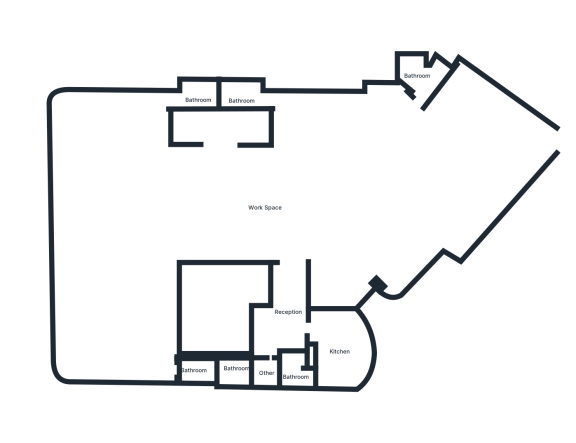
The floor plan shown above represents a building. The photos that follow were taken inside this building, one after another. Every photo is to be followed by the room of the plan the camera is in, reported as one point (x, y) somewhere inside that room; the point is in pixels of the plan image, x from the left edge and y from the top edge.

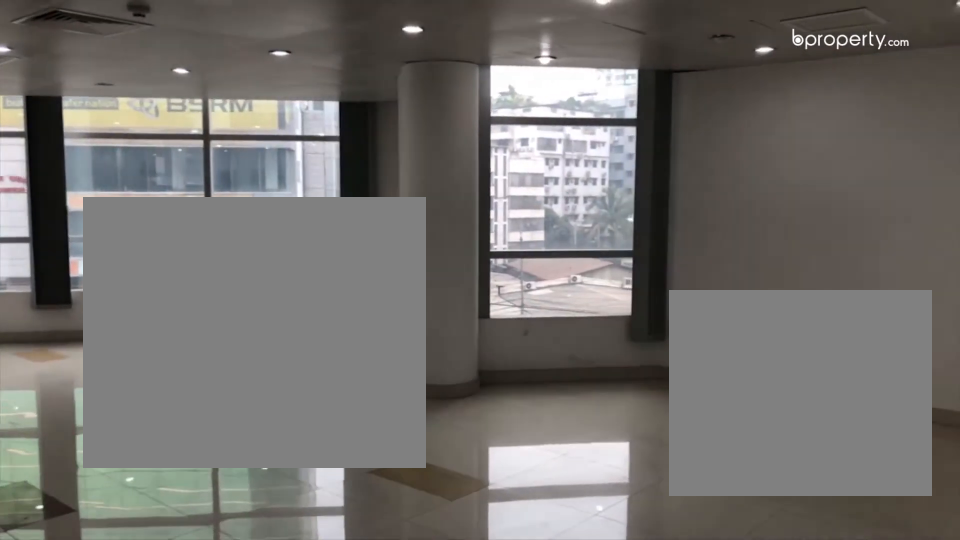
(264, 208)
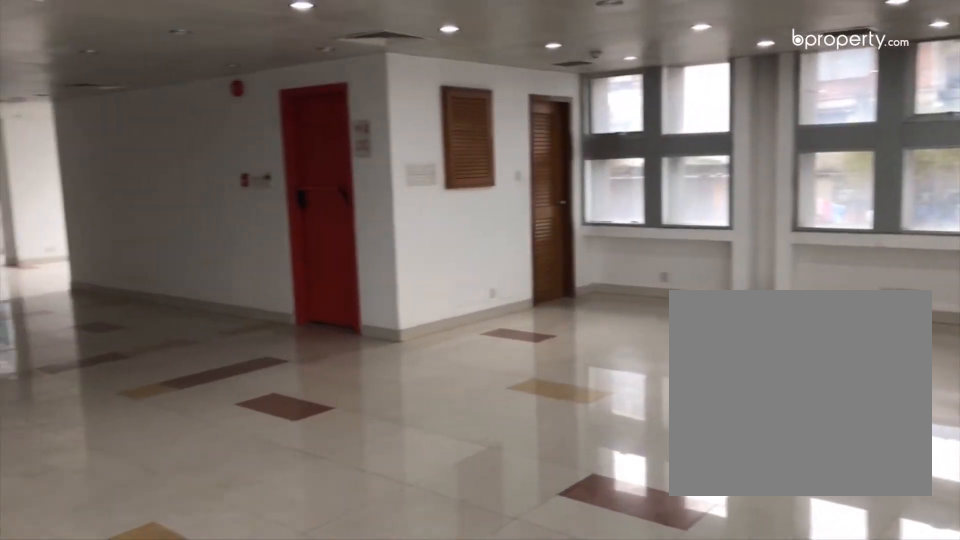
(264, 208)
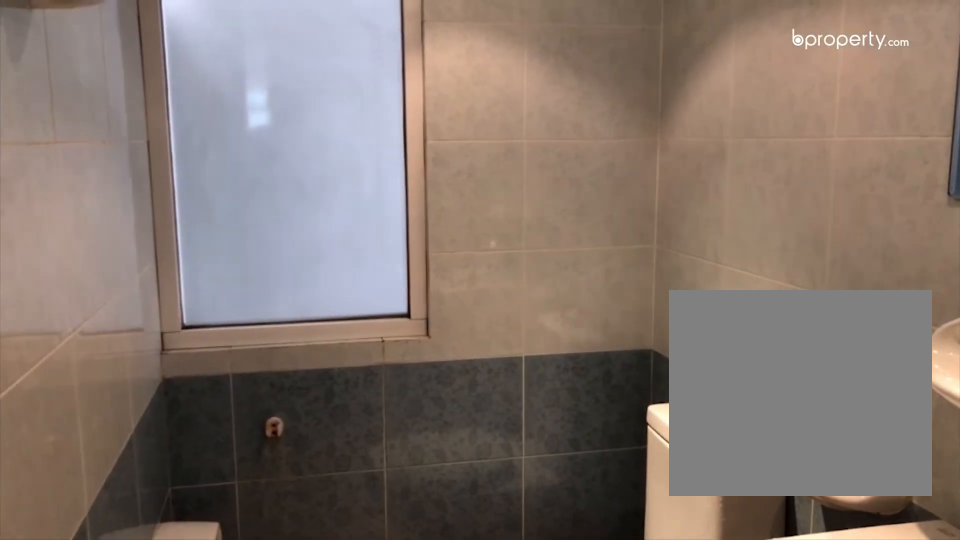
(192, 371)
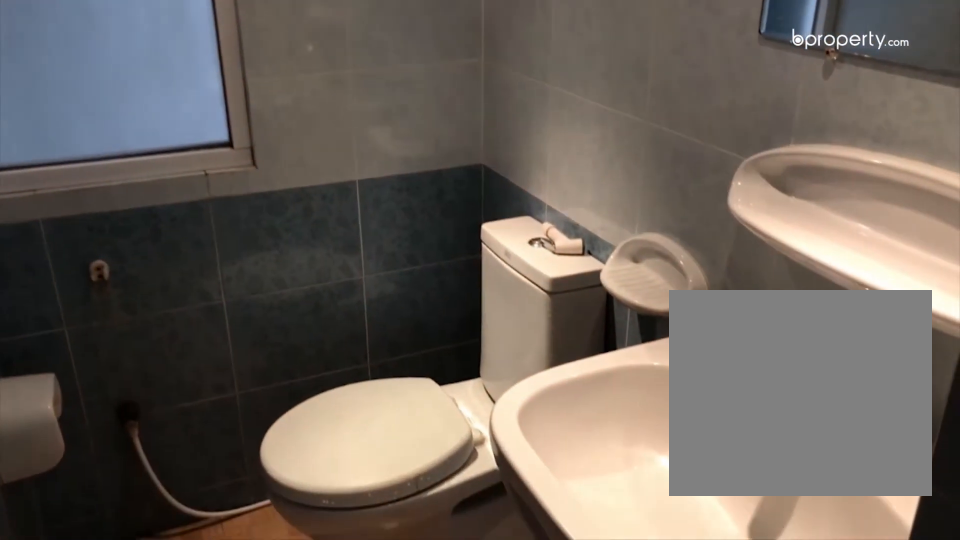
(192, 371)
